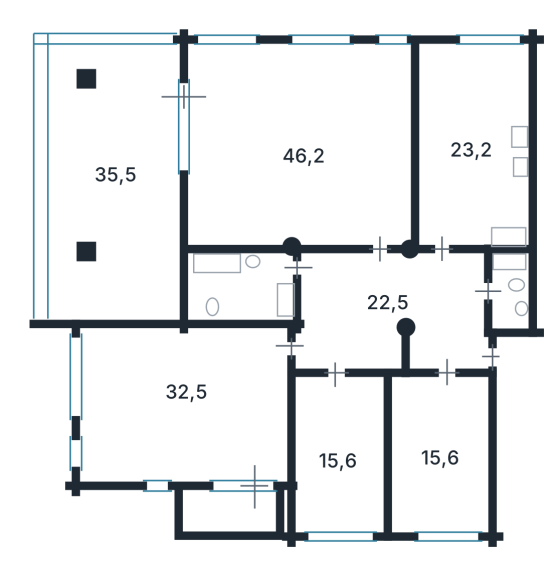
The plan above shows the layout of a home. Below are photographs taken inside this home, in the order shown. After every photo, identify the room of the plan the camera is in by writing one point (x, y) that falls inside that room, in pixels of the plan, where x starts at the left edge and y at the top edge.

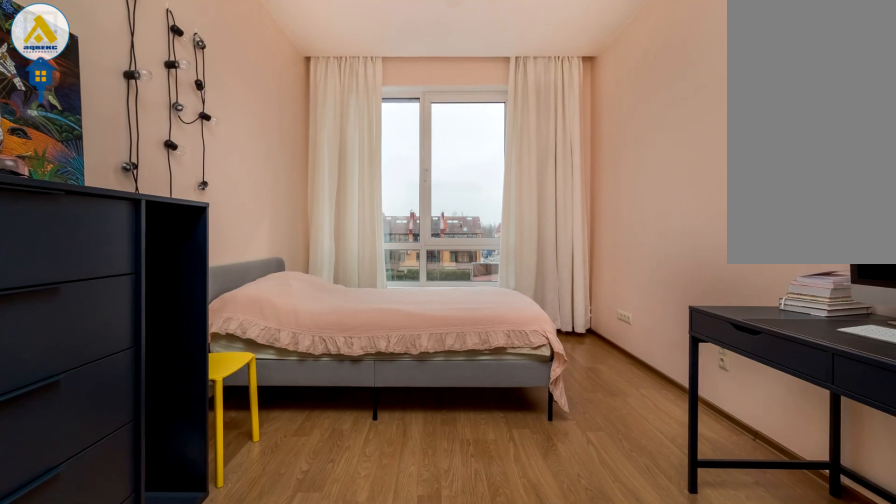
(439, 452)
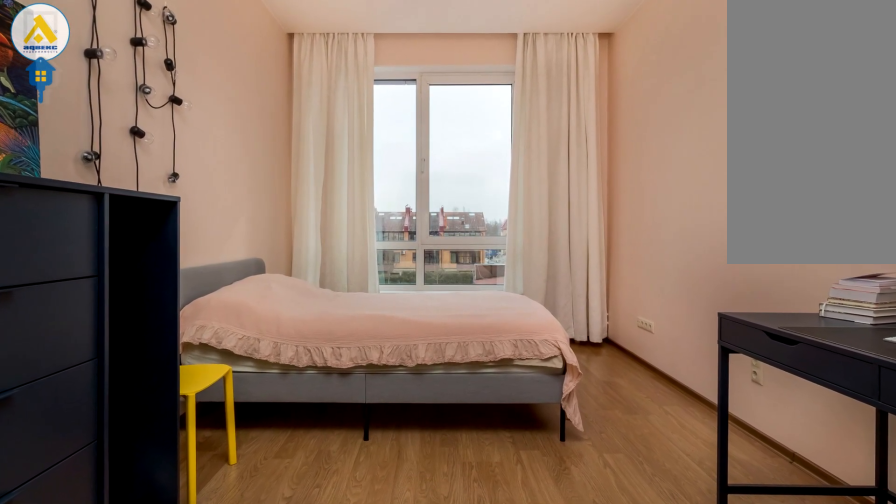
(439, 452)
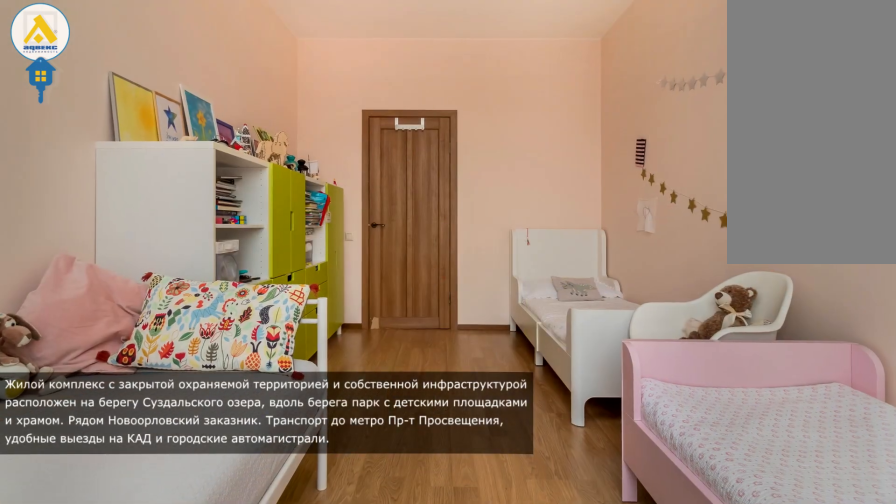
(335, 462)
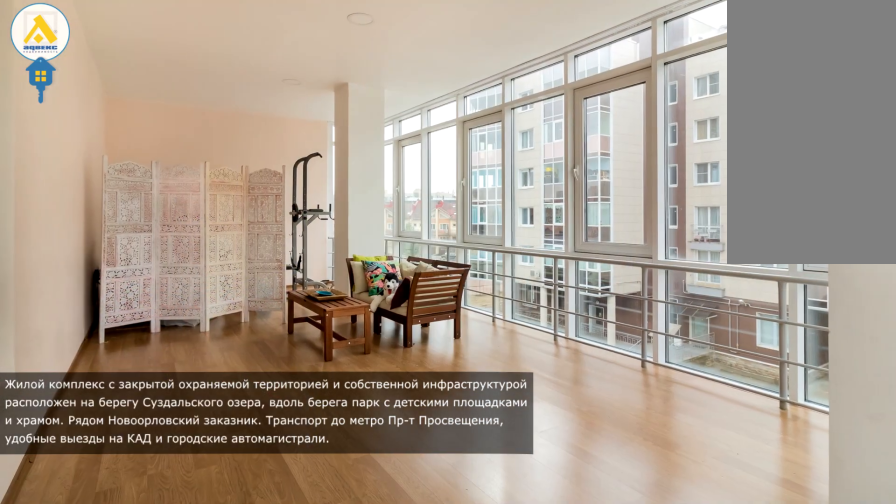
(116, 179)
